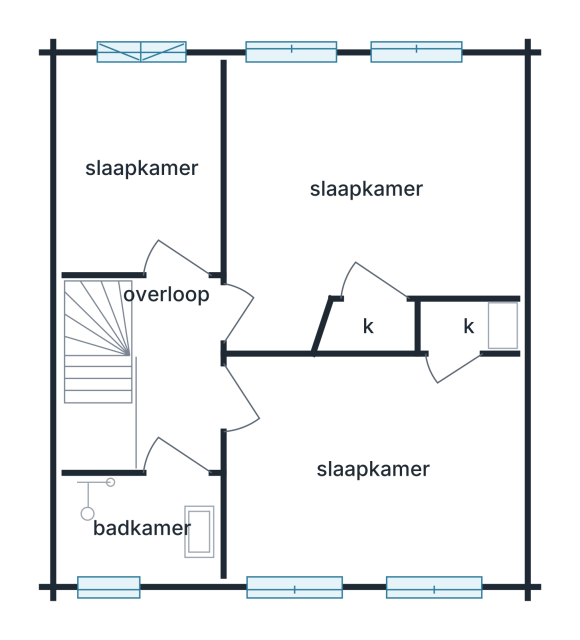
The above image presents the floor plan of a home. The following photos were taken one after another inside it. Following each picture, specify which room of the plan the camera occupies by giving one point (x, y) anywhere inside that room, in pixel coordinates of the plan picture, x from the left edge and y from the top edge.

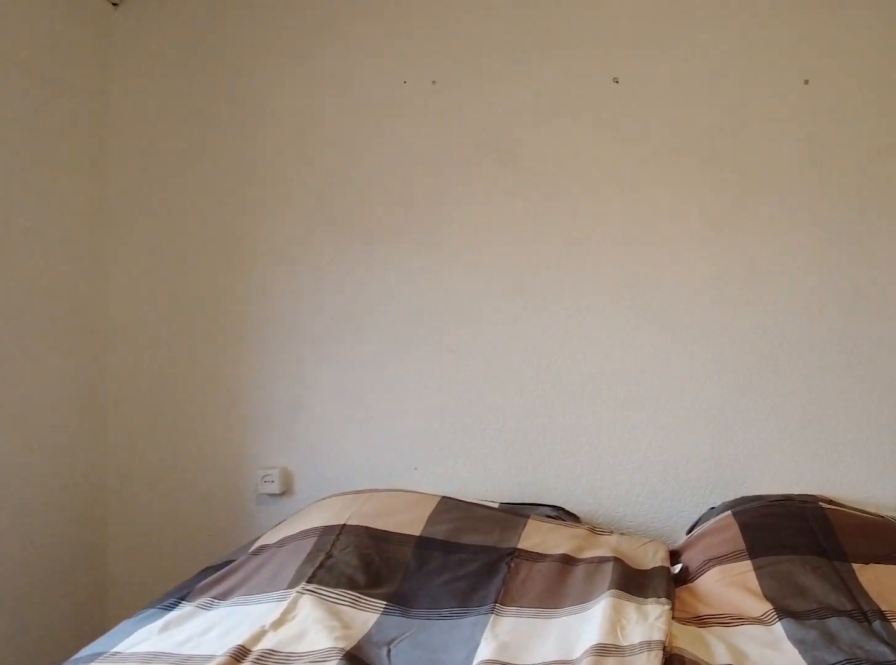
(365, 187)
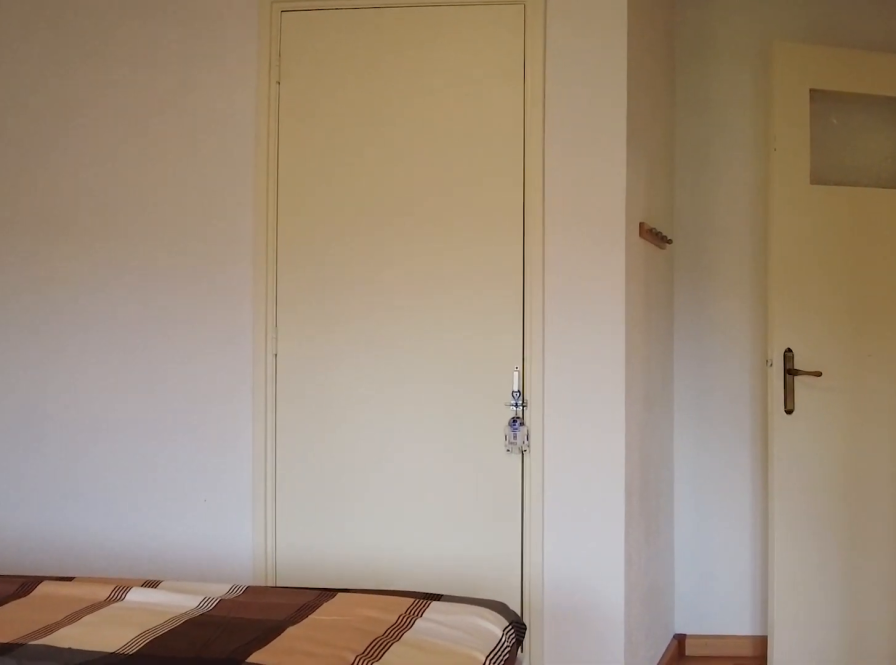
(365, 187)
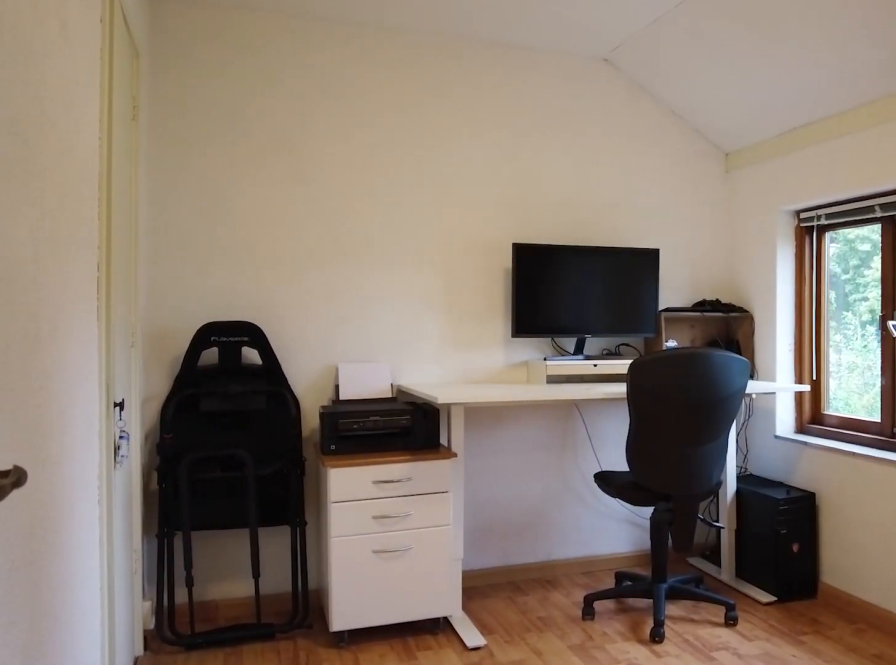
(372, 466)
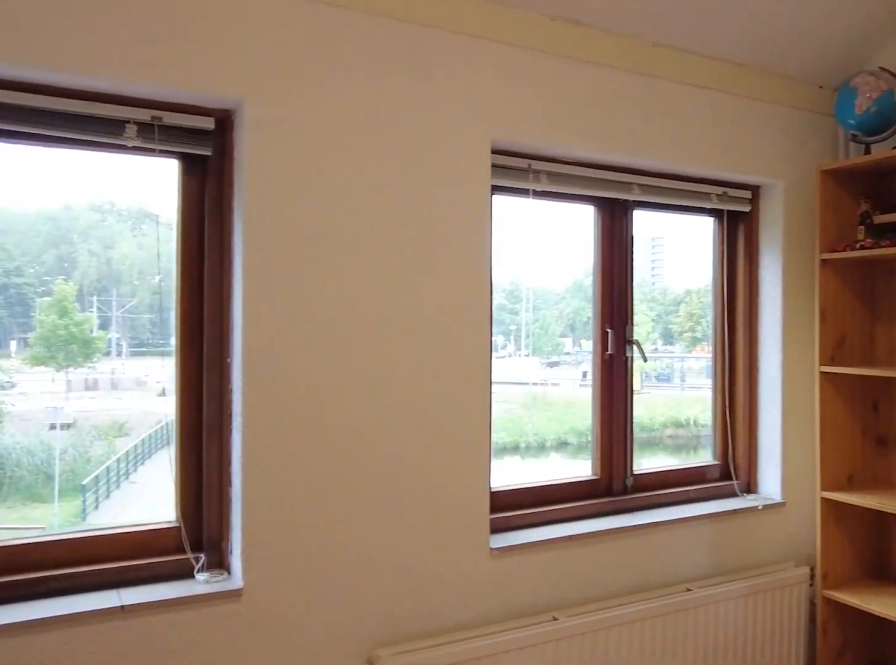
(372, 466)
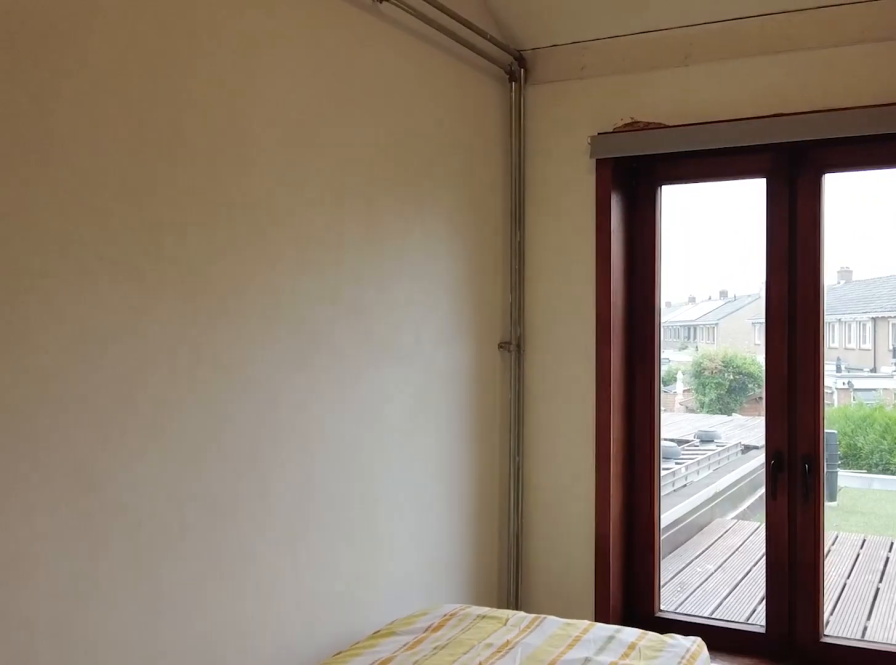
(141, 166)
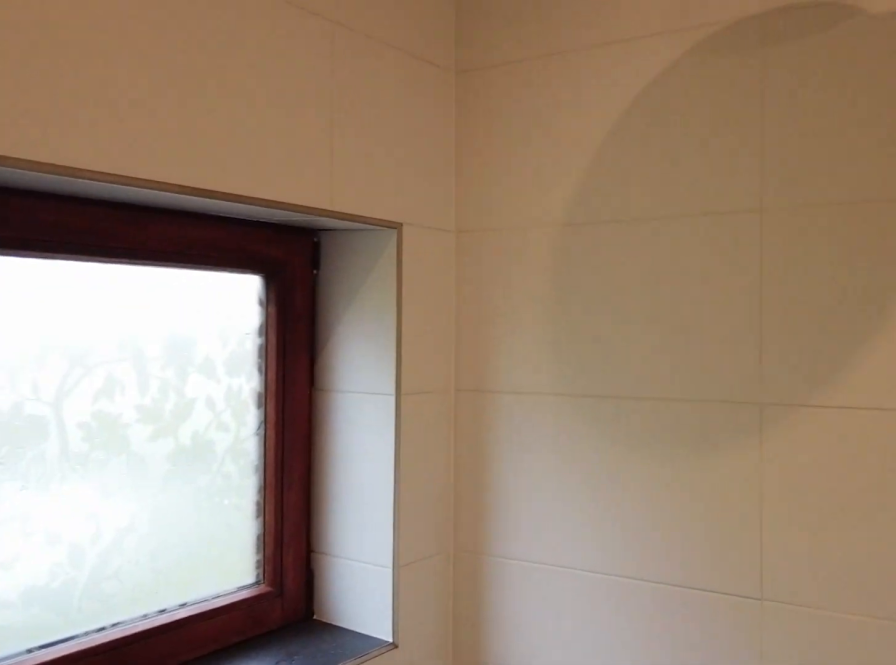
(143, 525)
